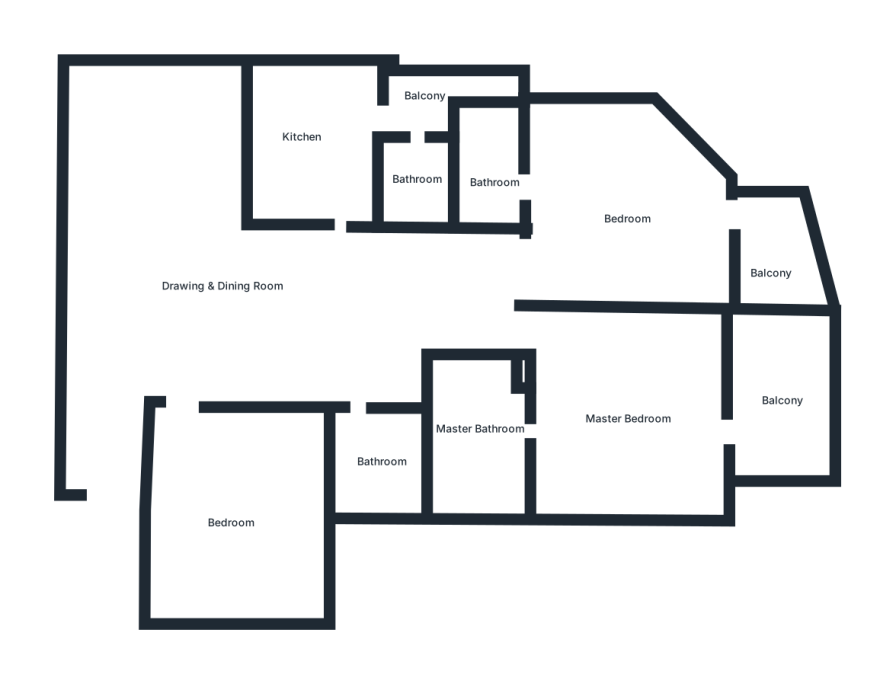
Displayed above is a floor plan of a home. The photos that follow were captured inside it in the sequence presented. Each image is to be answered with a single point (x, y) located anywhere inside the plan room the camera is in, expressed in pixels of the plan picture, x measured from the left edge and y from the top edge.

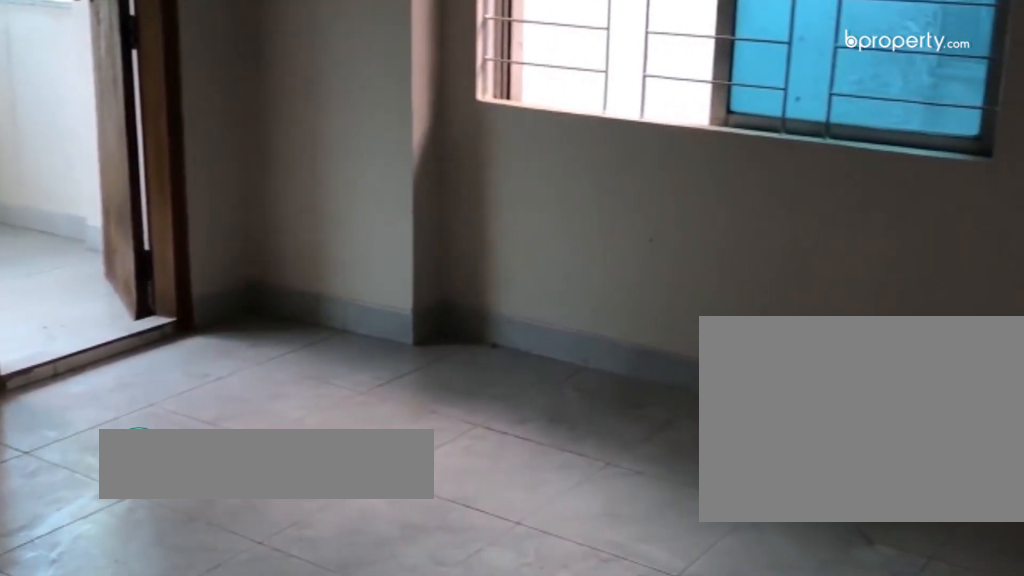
(610, 360)
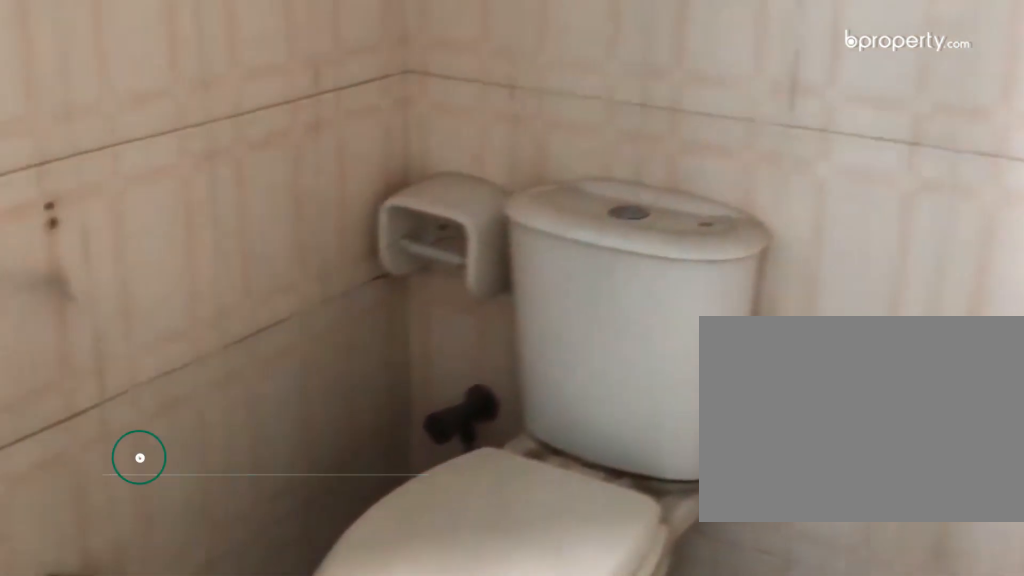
(479, 431)
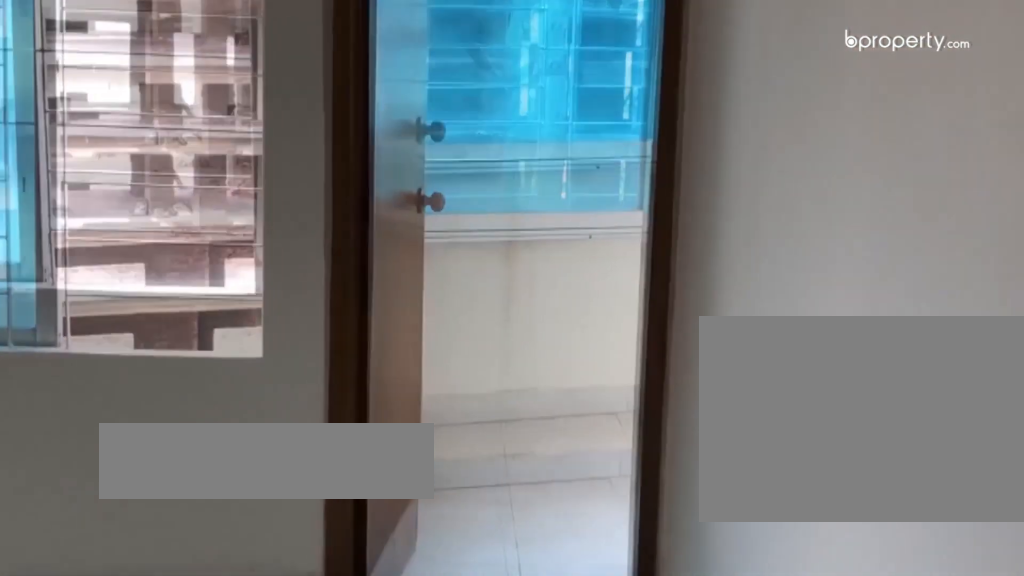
(620, 197)
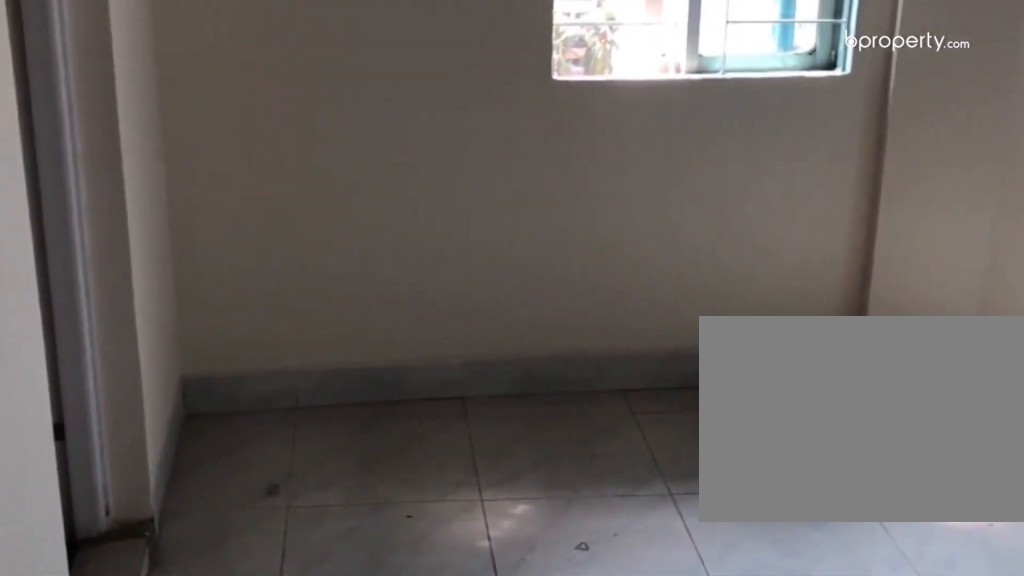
(620, 197)
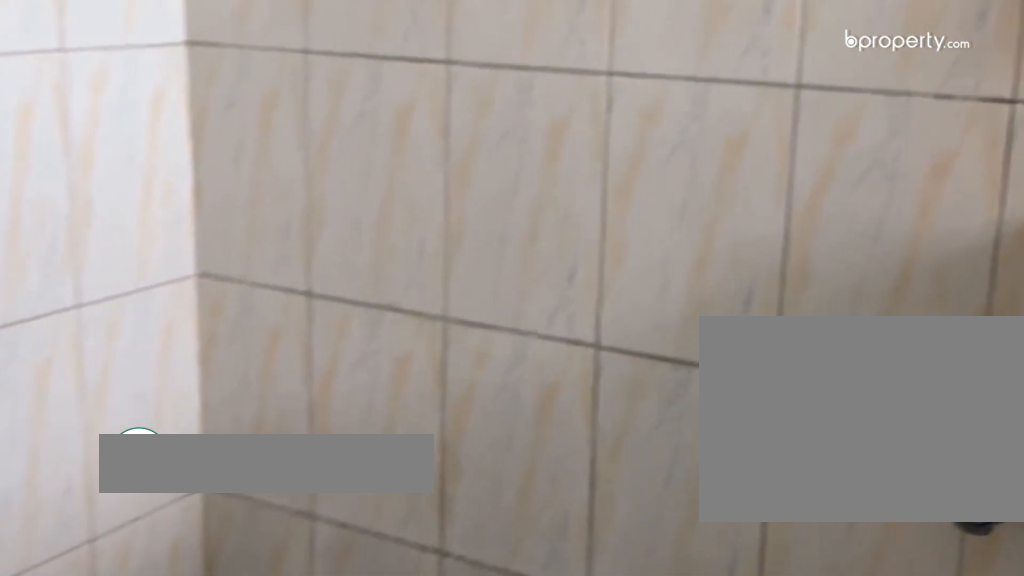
(493, 176)
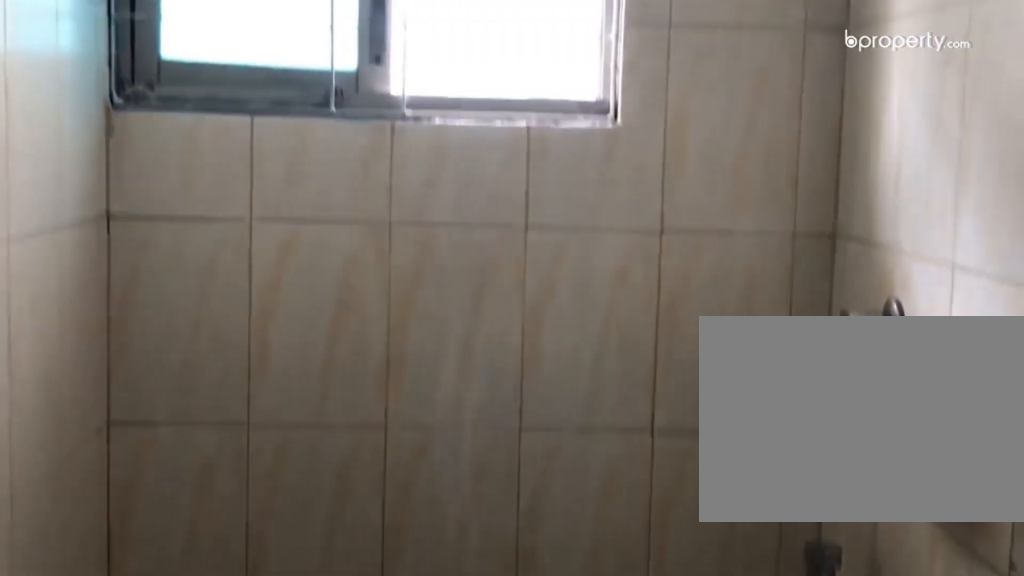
(493, 176)
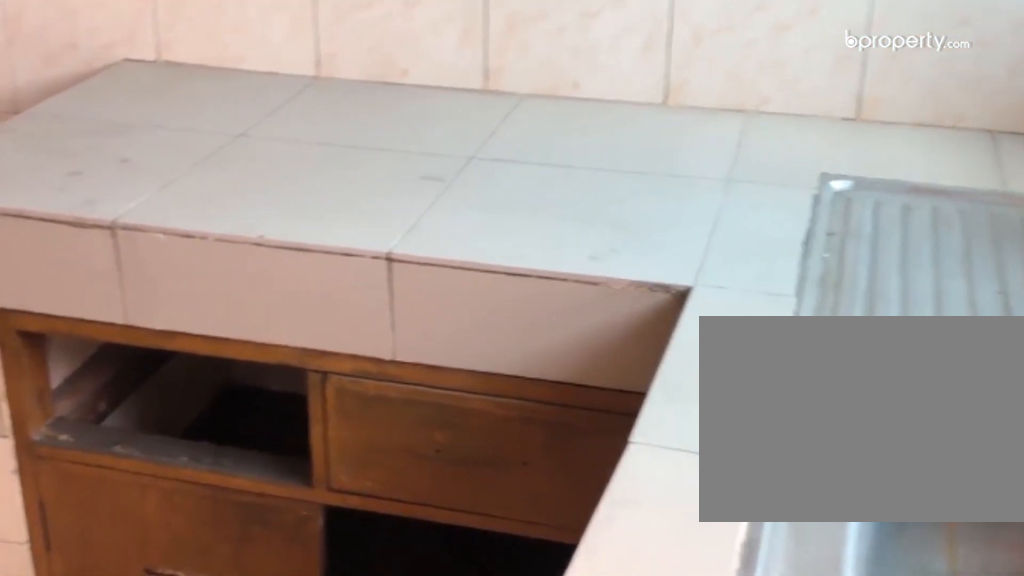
(325, 143)
